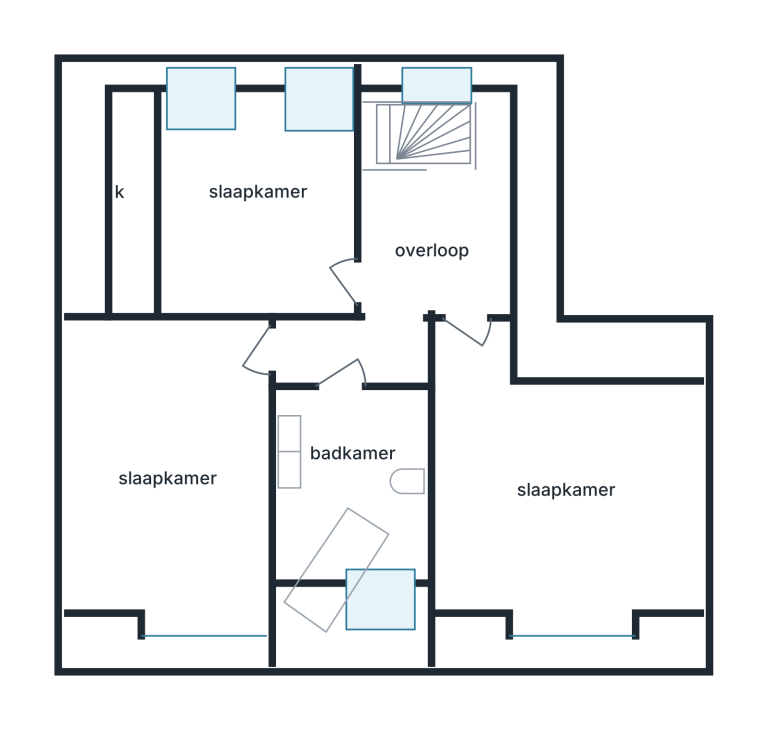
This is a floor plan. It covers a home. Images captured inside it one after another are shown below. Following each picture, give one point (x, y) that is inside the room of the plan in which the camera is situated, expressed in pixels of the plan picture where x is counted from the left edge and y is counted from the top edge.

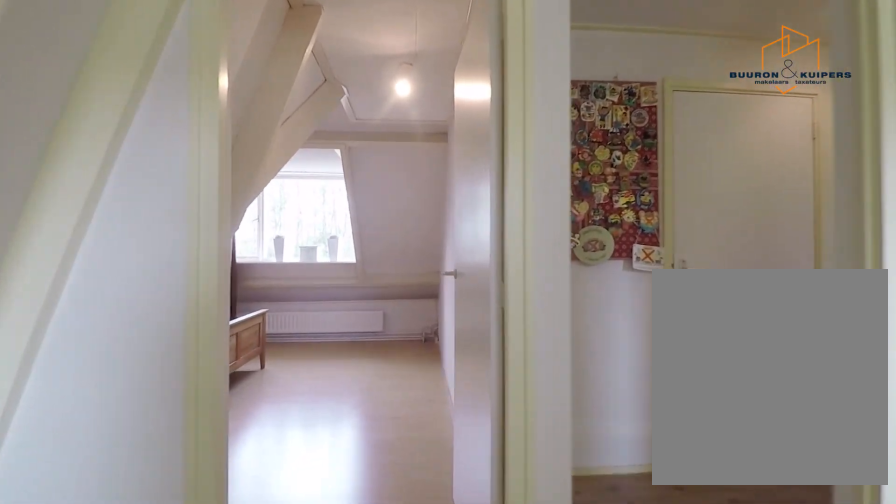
(418, 263)
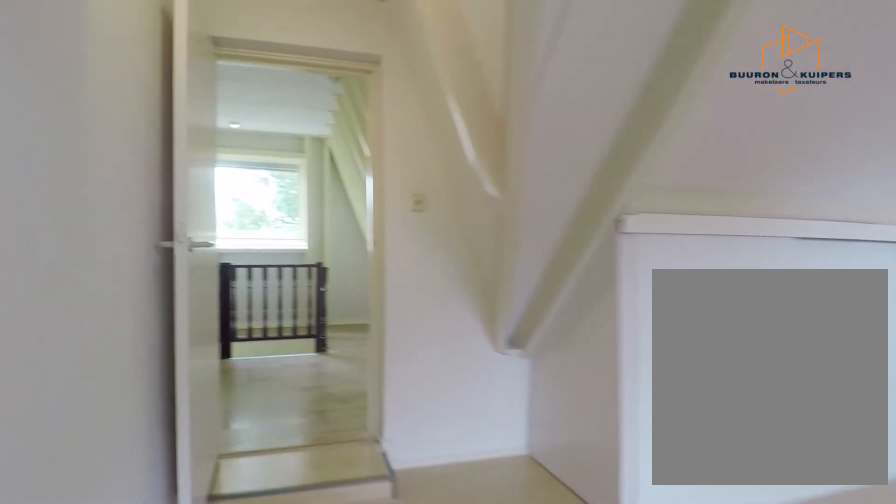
(566, 485)
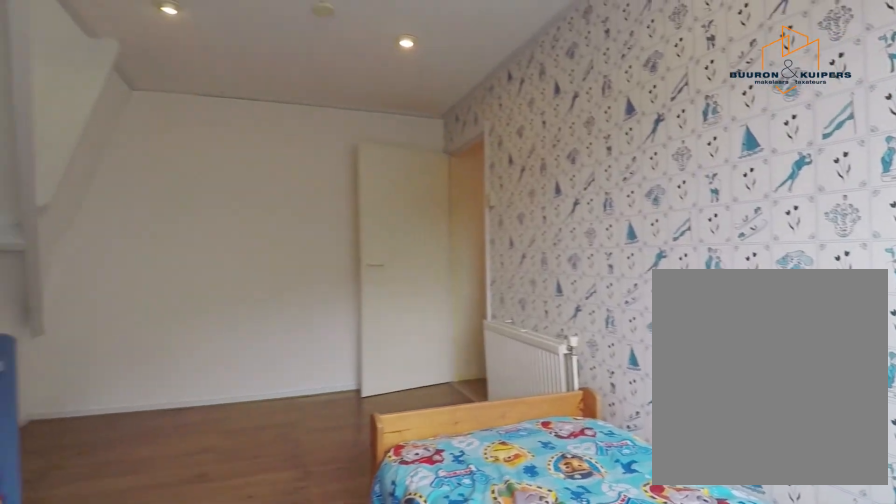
(166, 470)
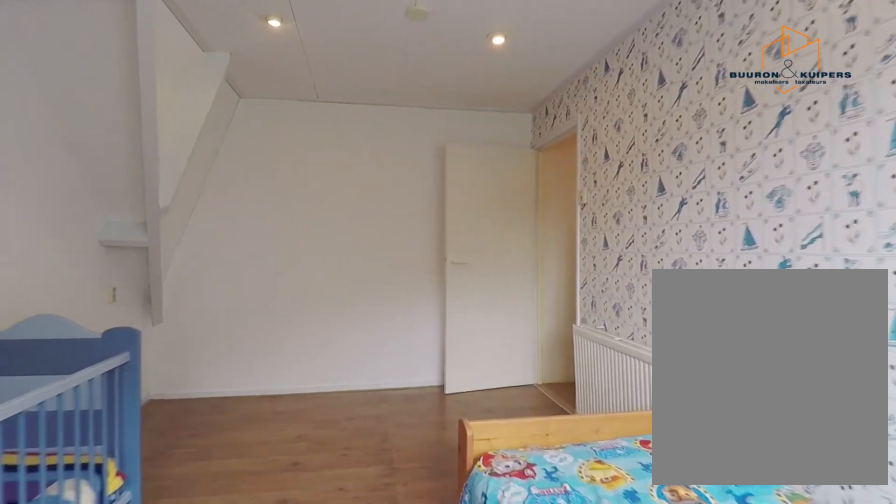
(166, 470)
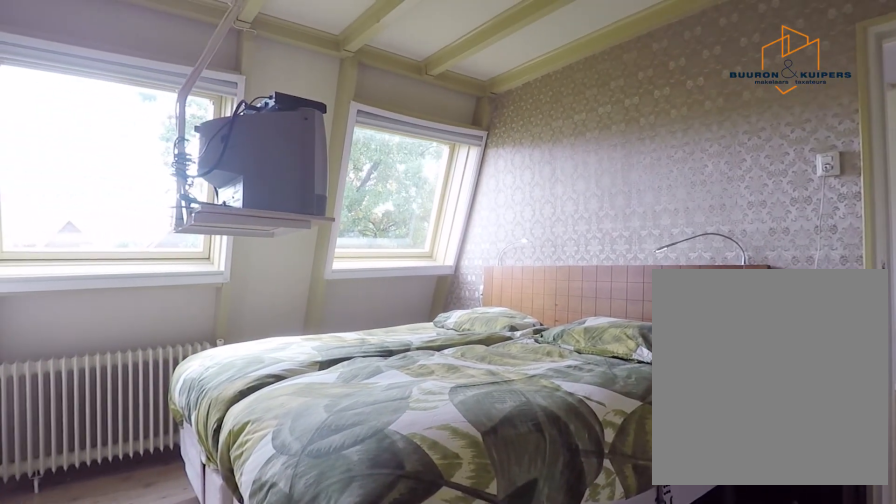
(250, 203)
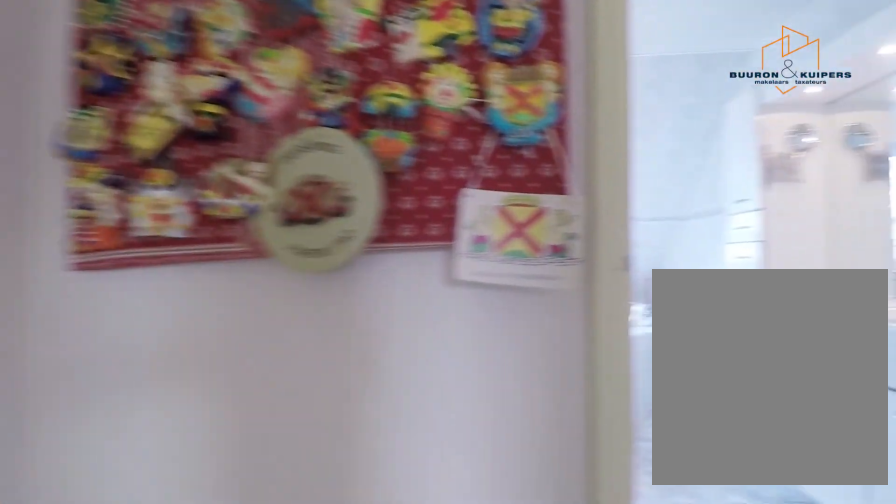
(418, 264)
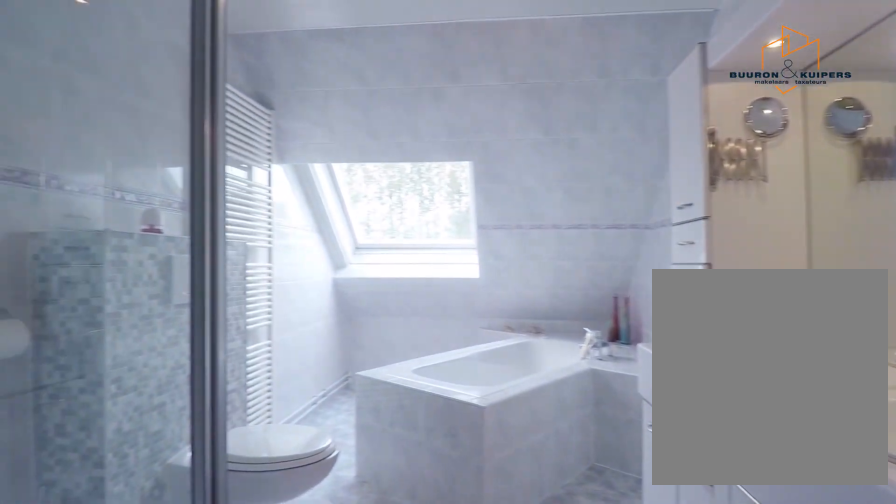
(351, 499)
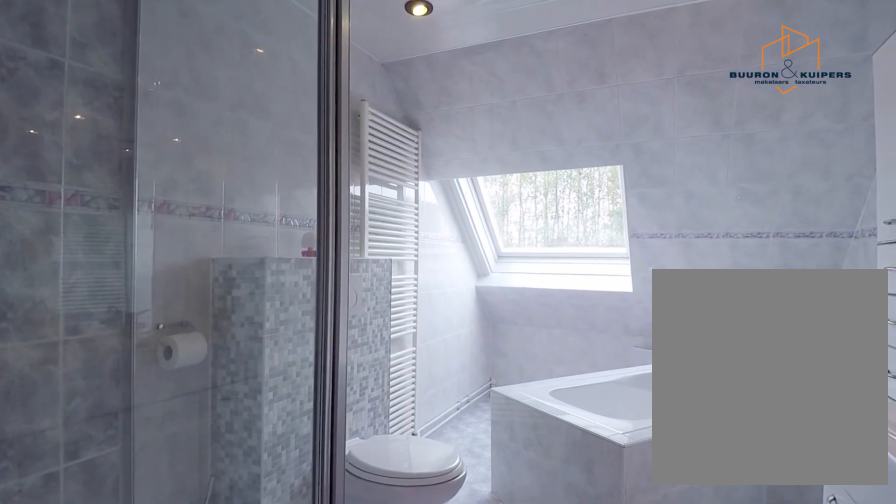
(351, 499)
